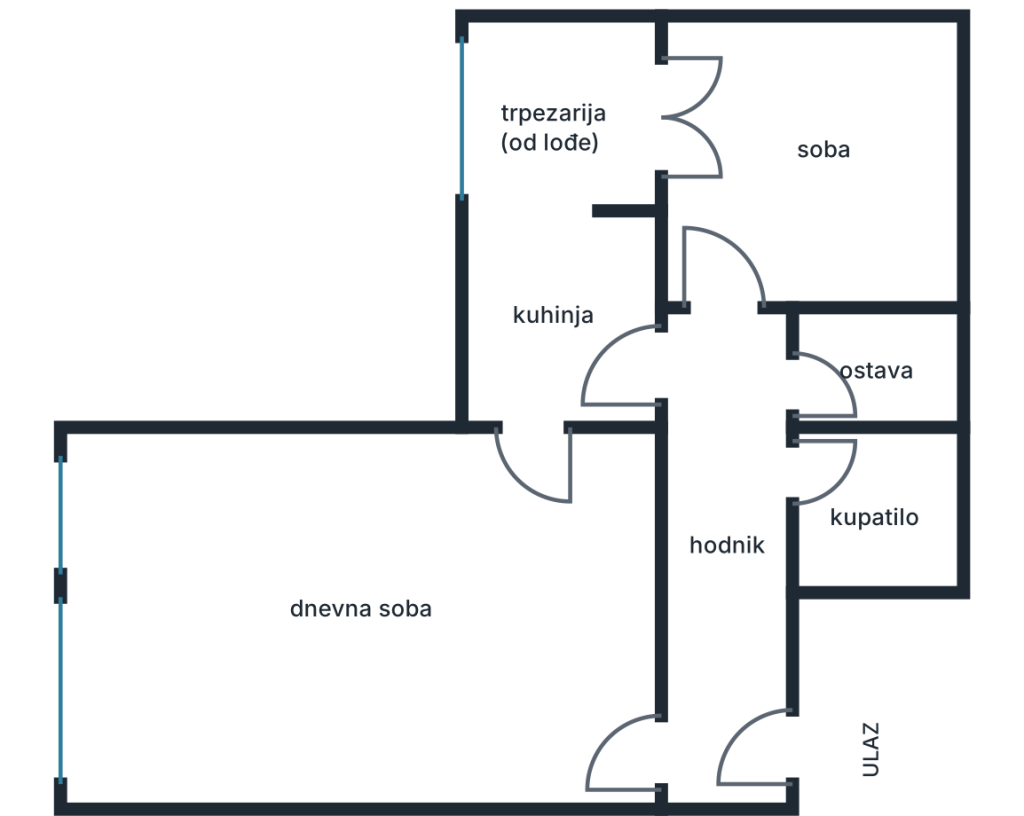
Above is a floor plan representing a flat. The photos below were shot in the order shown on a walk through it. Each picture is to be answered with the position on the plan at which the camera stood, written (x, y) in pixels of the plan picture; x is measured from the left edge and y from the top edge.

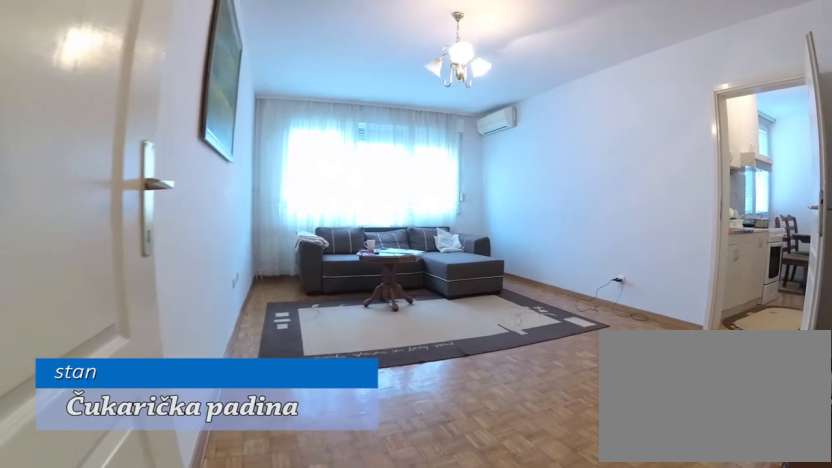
(673, 747)
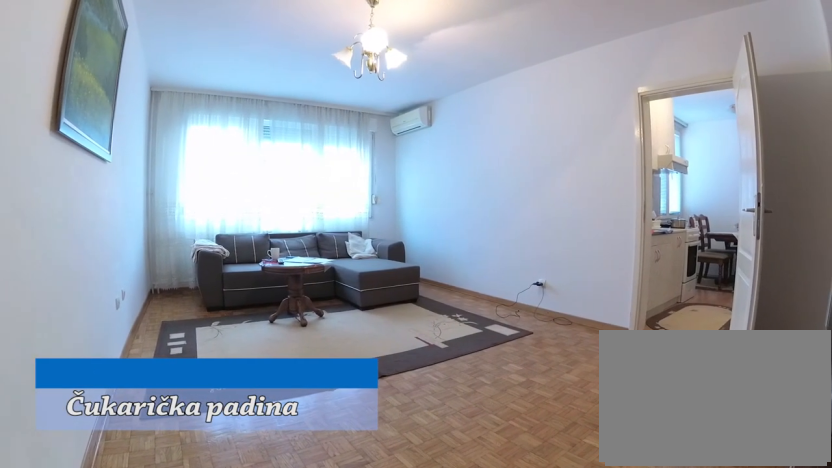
(634, 764)
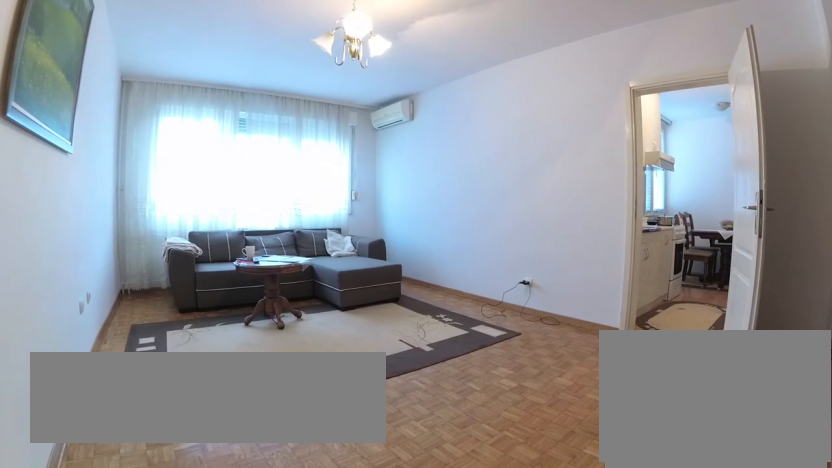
(611, 758)
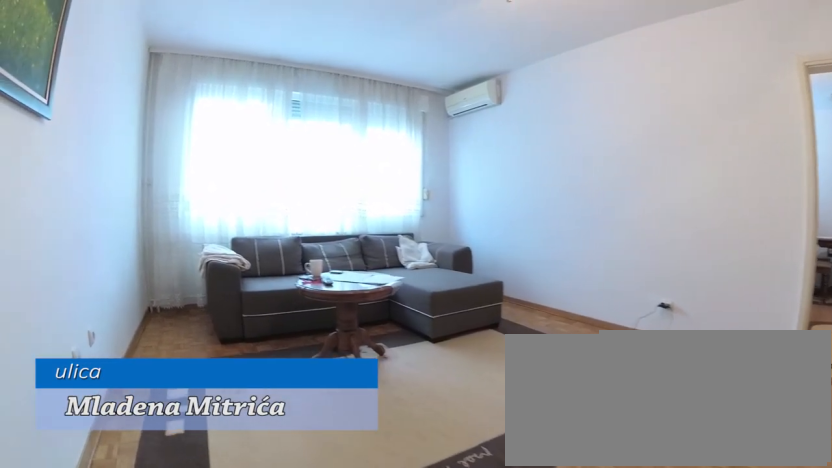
(482, 748)
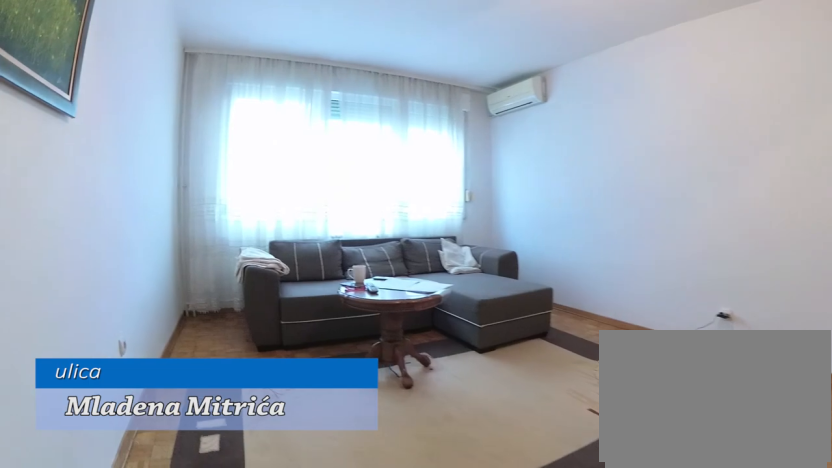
(456, 749)
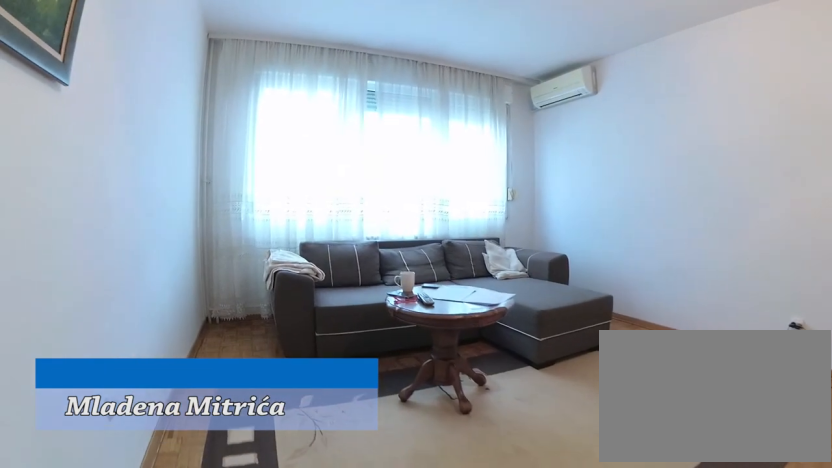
(408, 749)
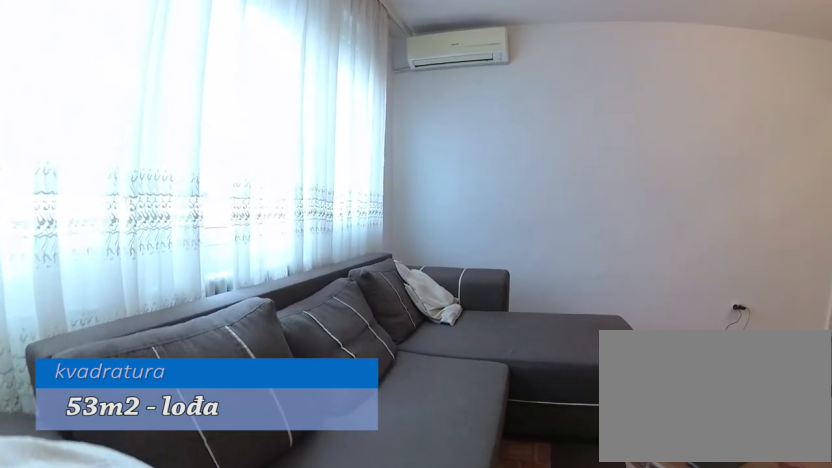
(172, 732)
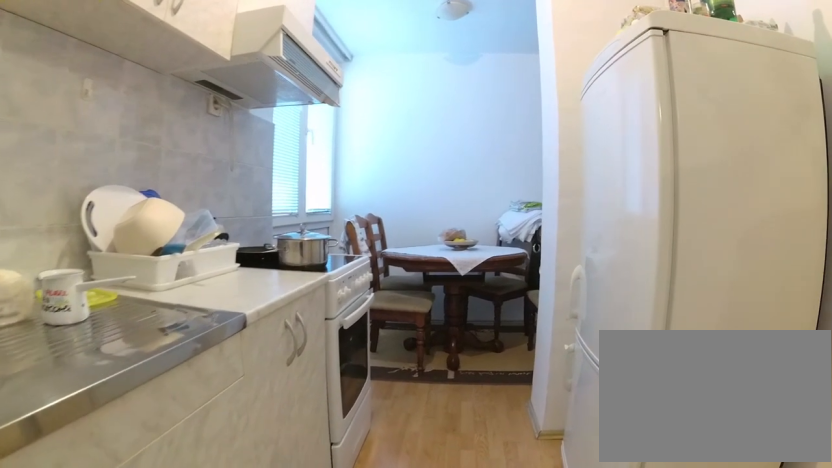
(545, 443)
